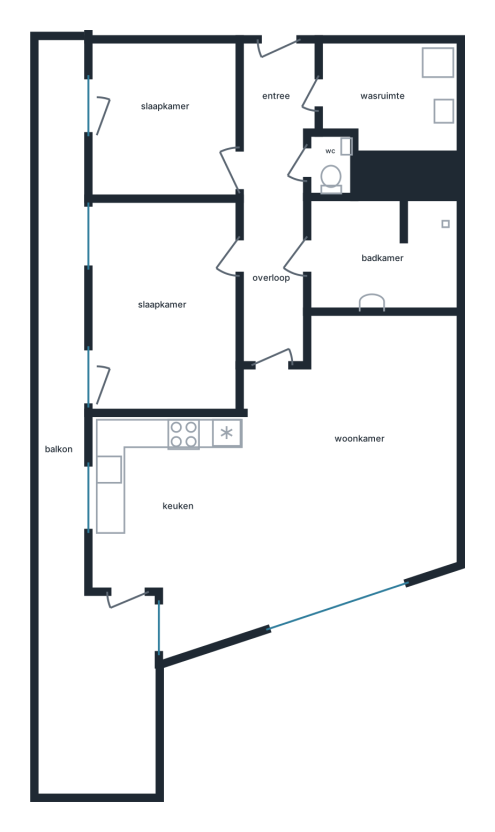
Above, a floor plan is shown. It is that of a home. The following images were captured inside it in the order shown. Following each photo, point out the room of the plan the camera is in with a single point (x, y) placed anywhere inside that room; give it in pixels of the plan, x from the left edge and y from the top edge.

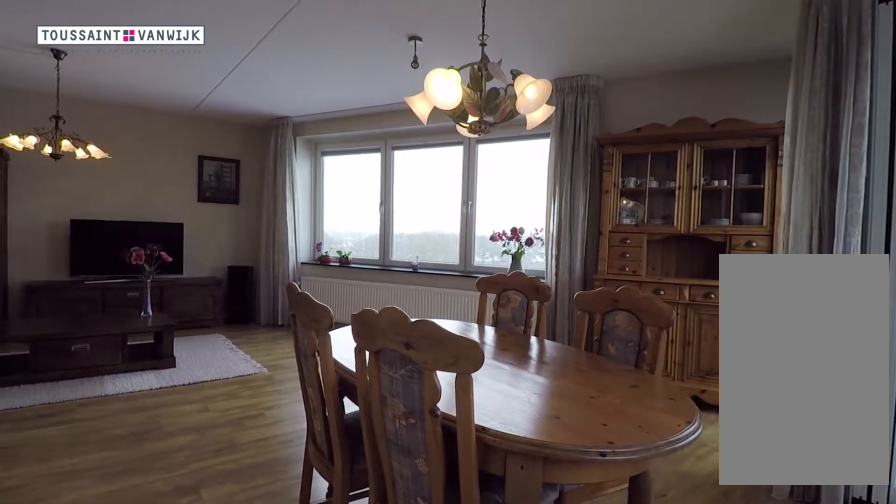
(164, 432)
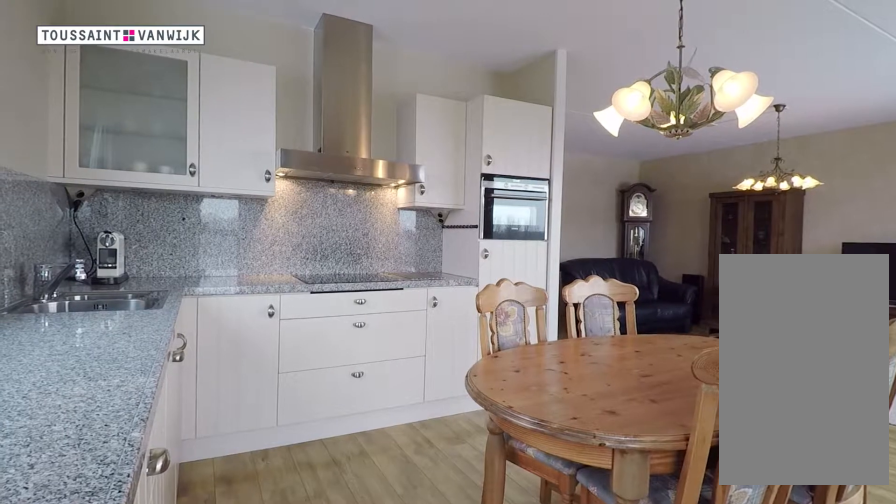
(154, 449)
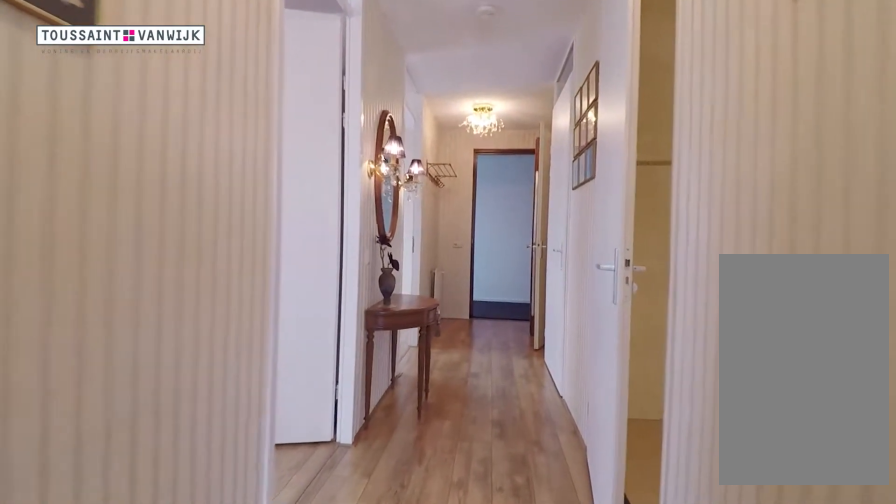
(275, 198)
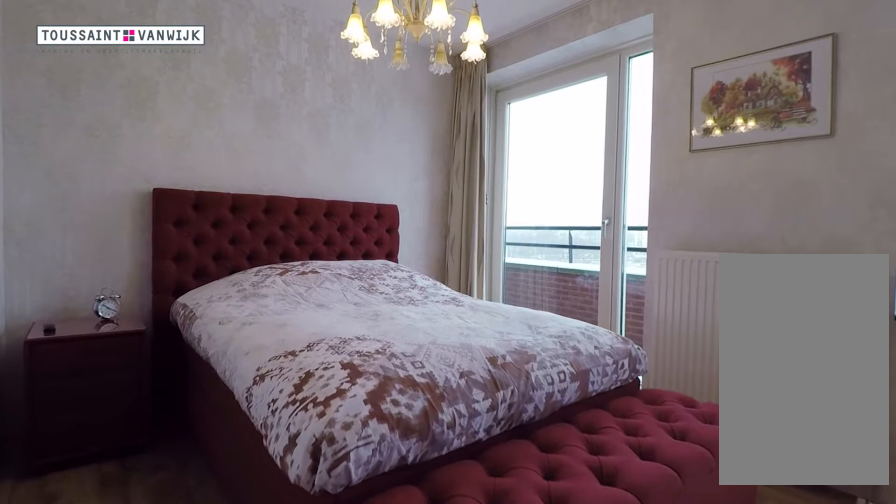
(167, 307)
